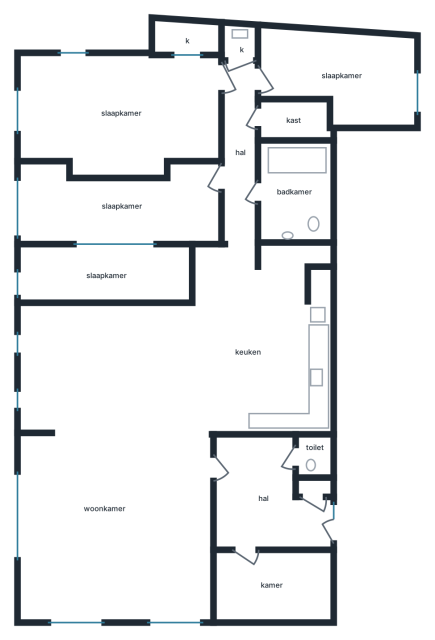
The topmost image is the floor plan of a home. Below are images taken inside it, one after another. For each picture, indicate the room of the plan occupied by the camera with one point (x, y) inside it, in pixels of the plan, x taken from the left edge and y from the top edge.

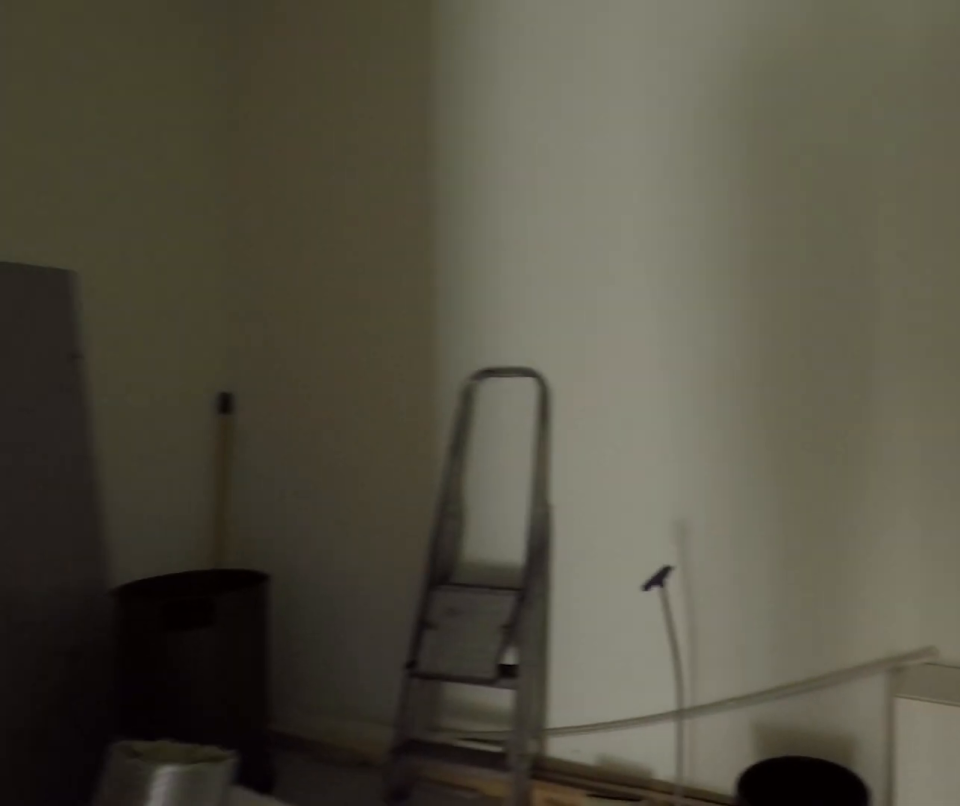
(271, 584)
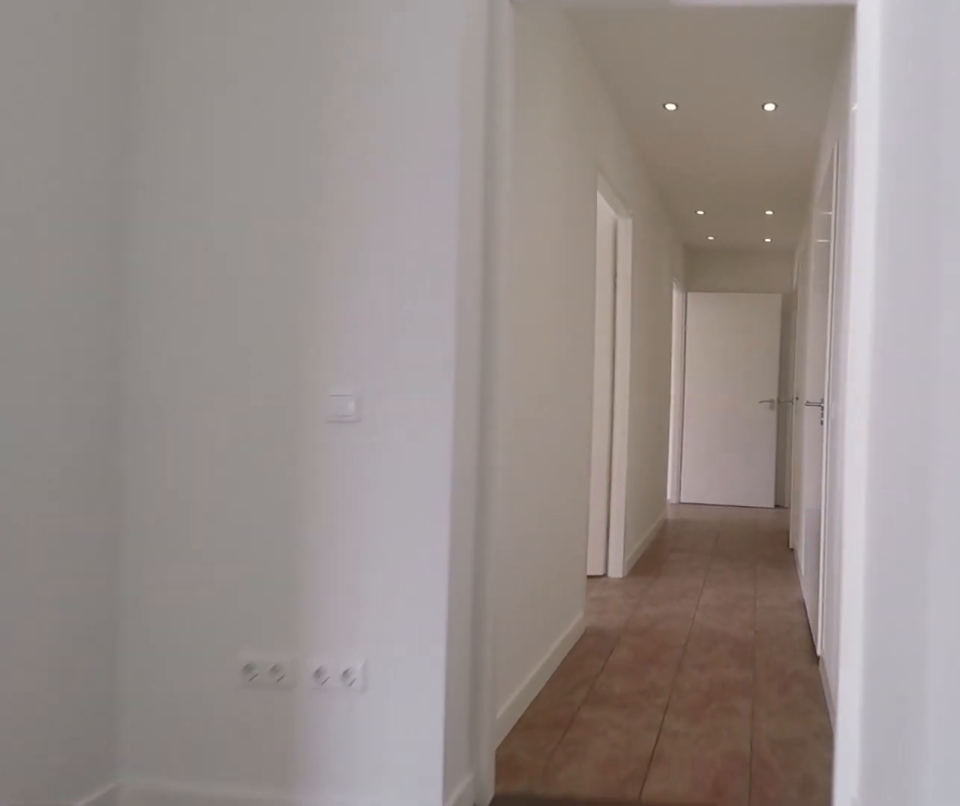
(262, 342)
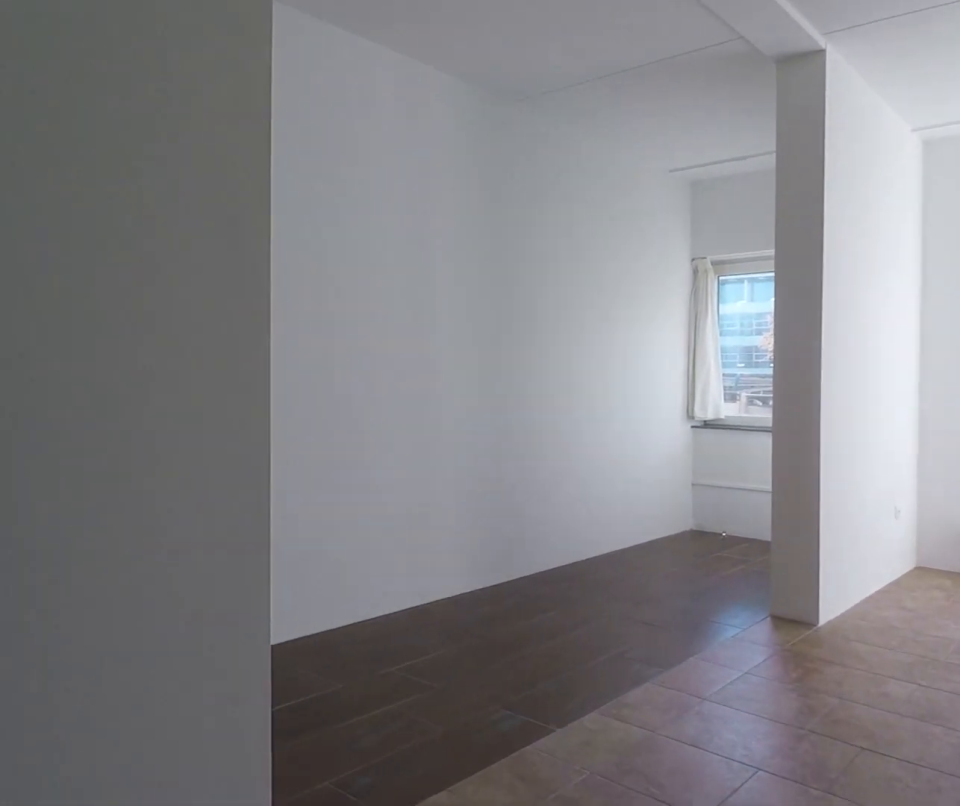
(122, 205)
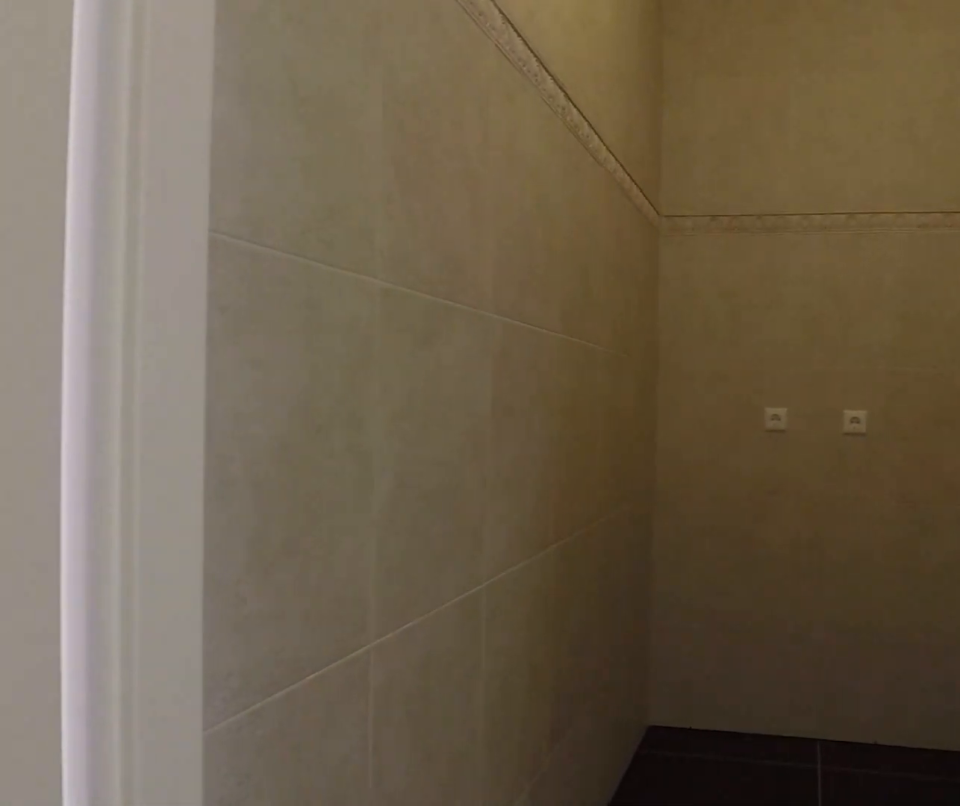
(240, 150)
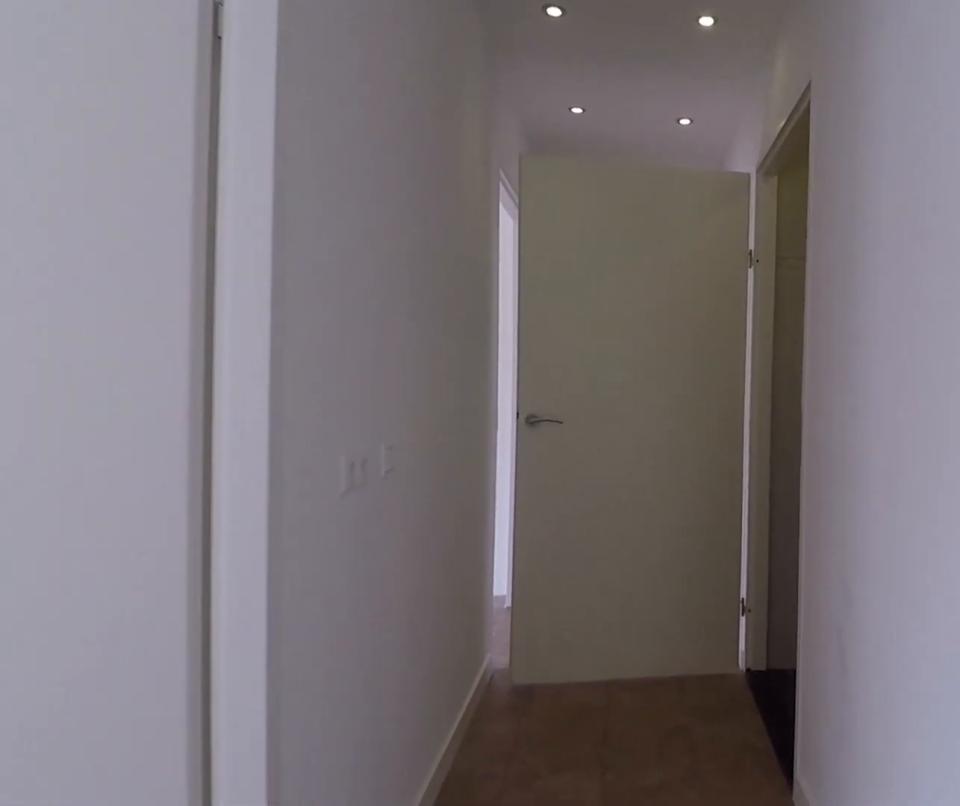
(240, 150)
